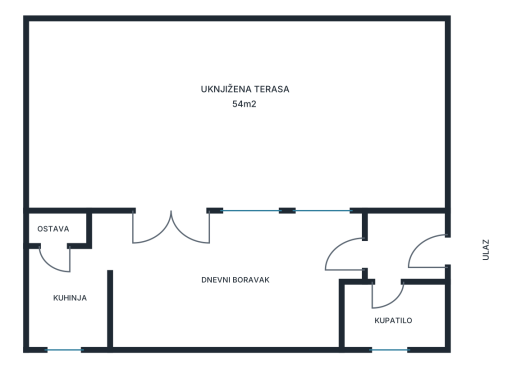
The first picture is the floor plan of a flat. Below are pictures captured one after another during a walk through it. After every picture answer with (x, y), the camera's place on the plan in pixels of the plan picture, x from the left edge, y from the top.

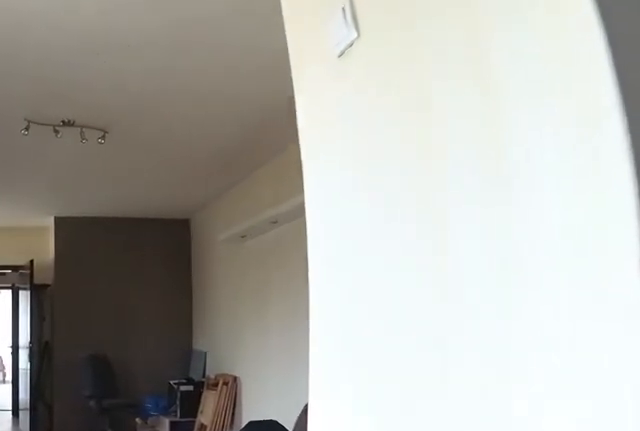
(75, 251)
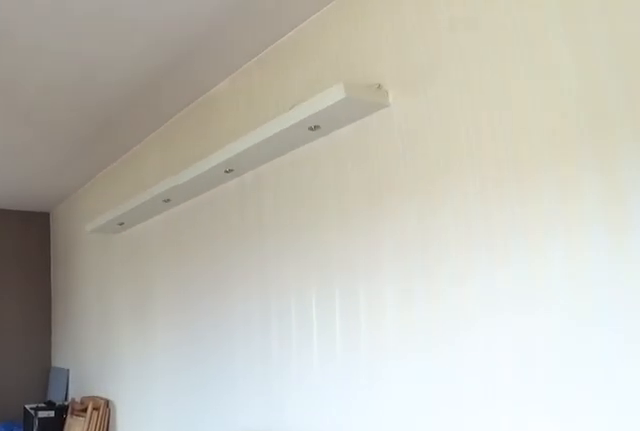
(142, 251)
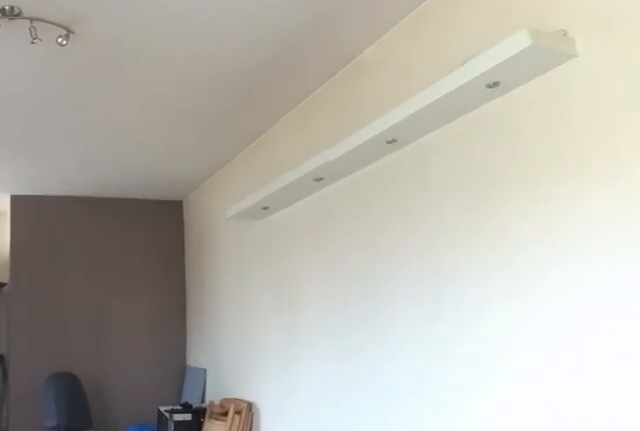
(142, 251)
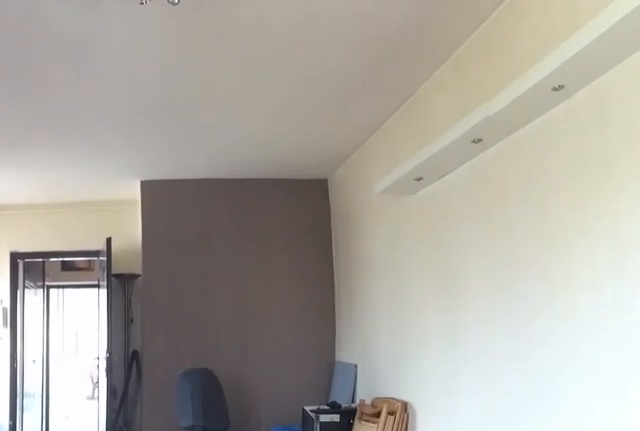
(142, 251)
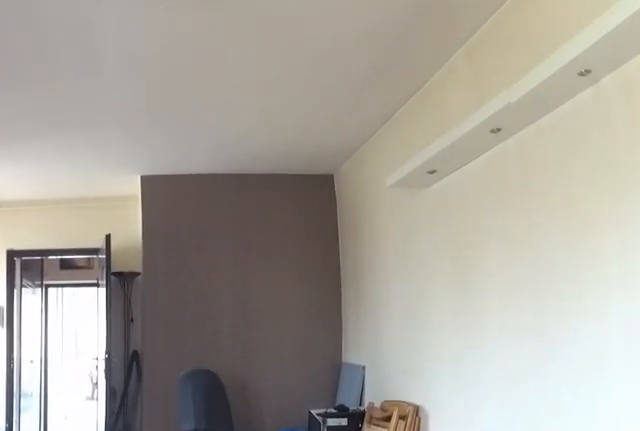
(143, 252)
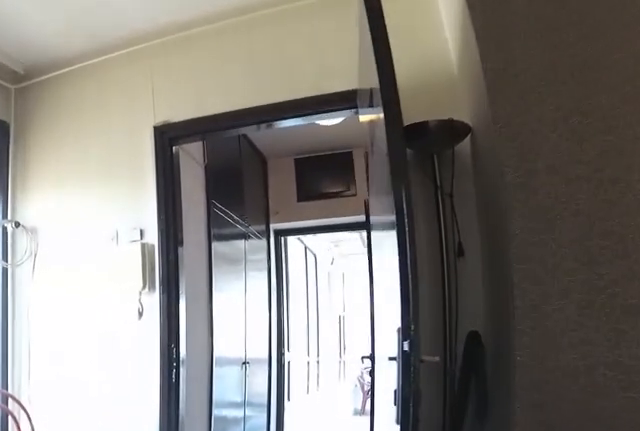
(250, 271)
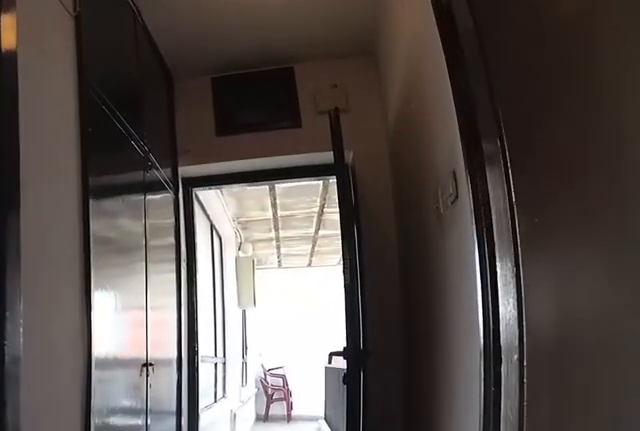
(300, 261)
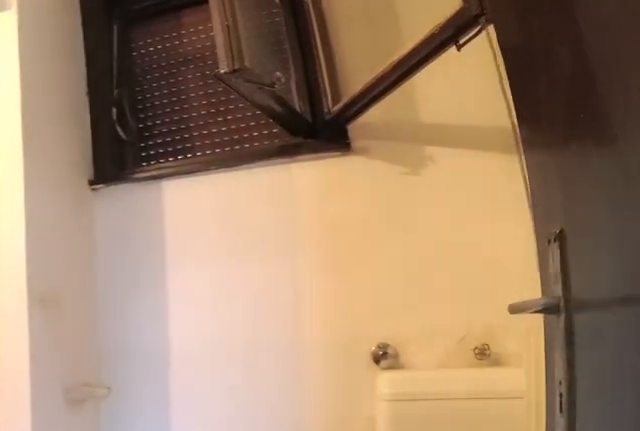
(357, 268)
